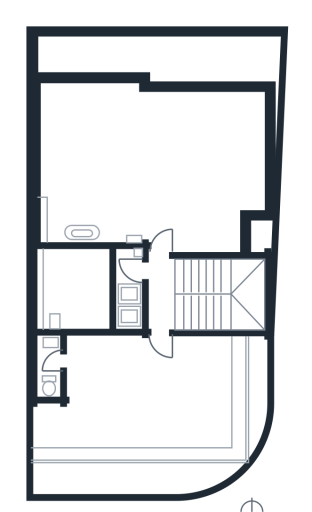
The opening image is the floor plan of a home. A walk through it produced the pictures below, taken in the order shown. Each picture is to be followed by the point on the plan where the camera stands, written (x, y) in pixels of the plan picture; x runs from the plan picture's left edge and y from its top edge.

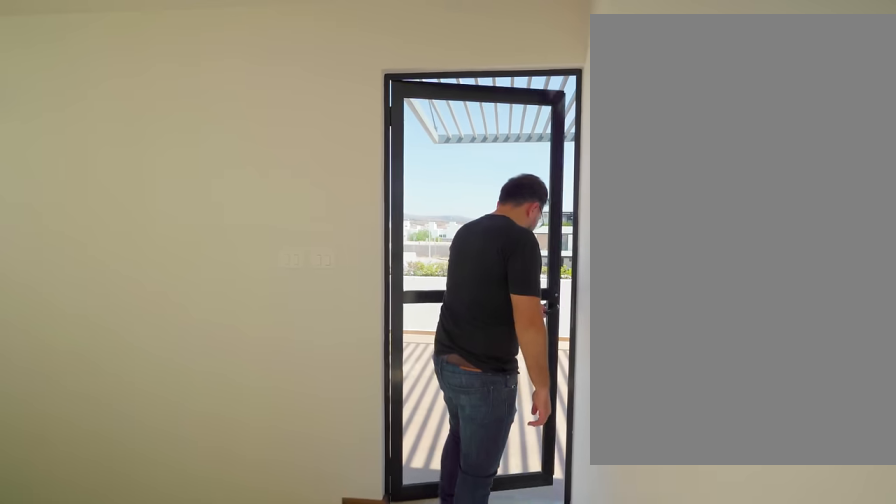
(163, 263)
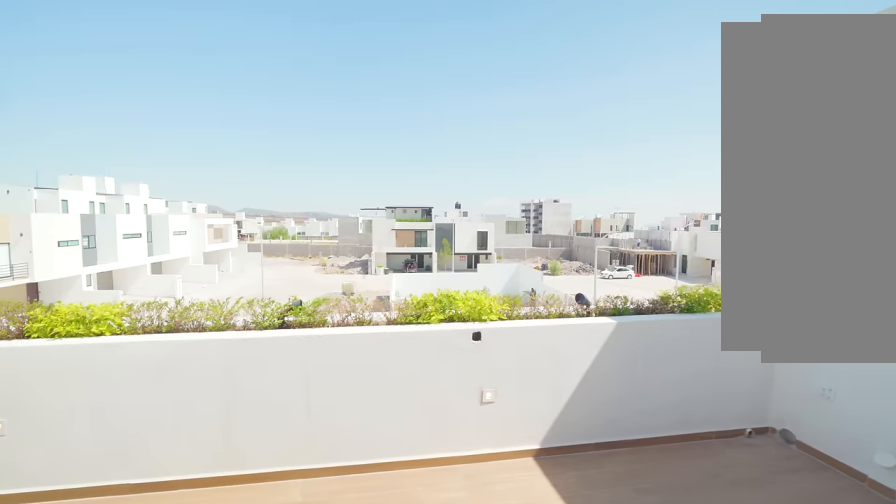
(165, 383)
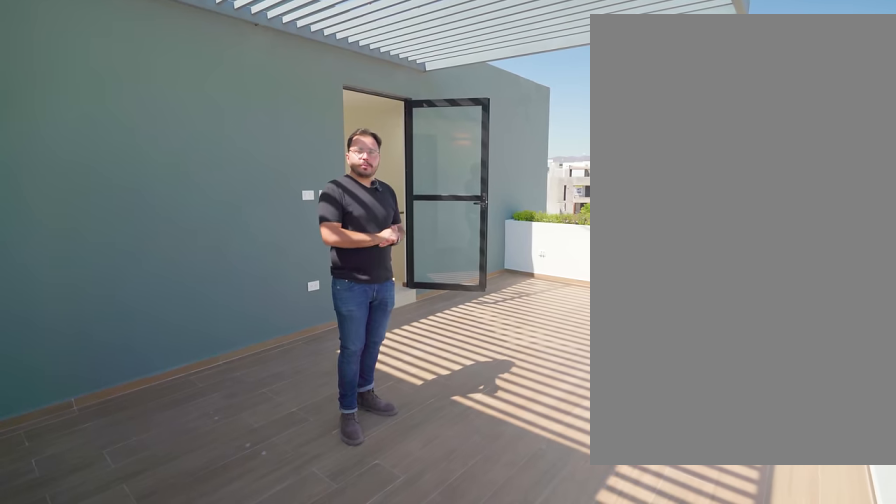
(50, 446)
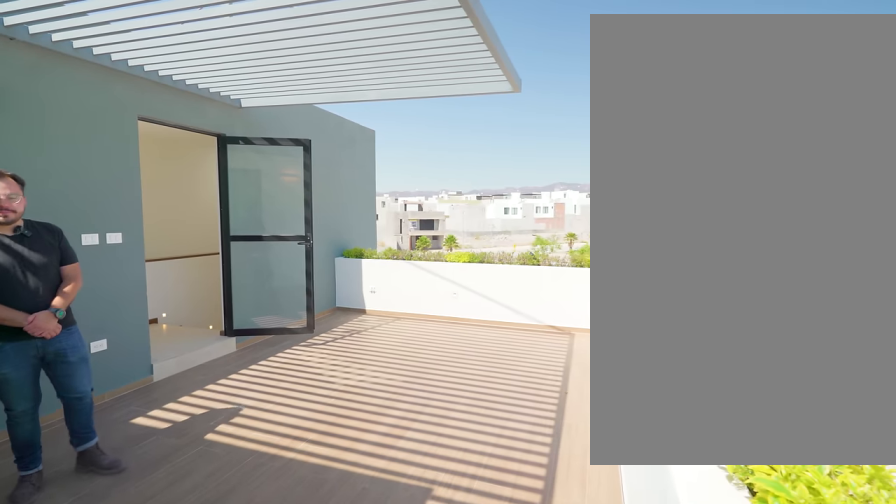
(50, 446)
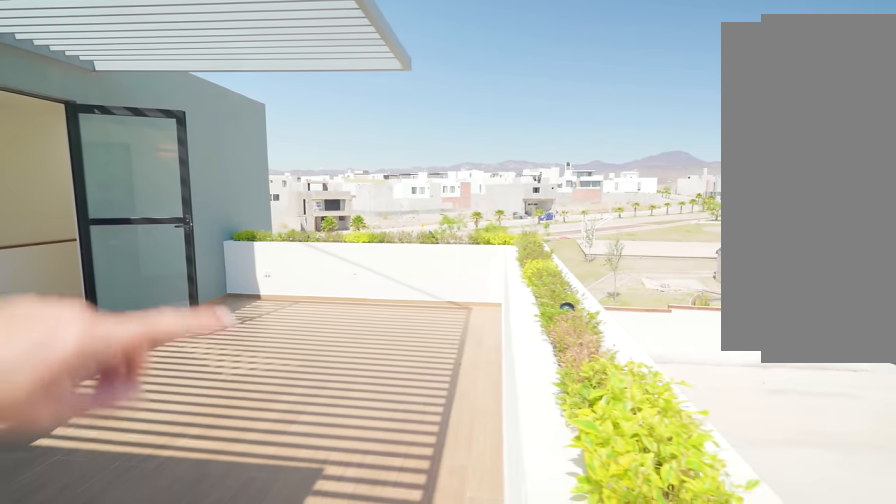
(50, 445)
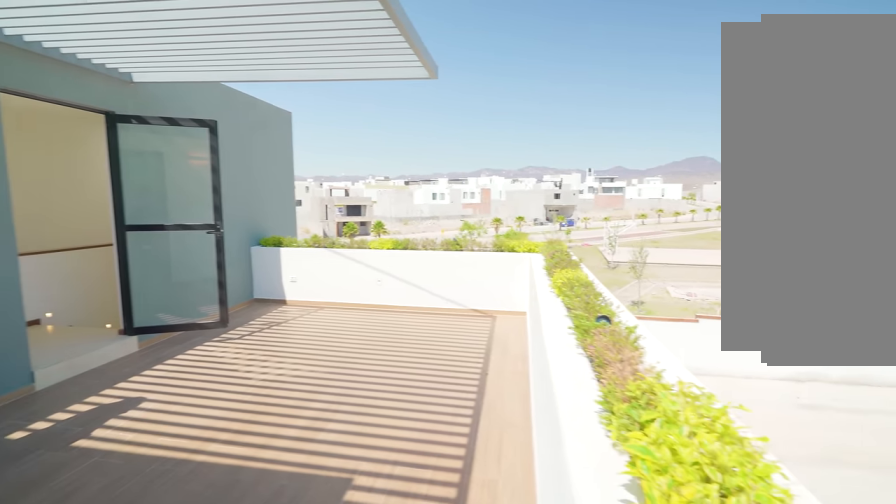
(49, 445)
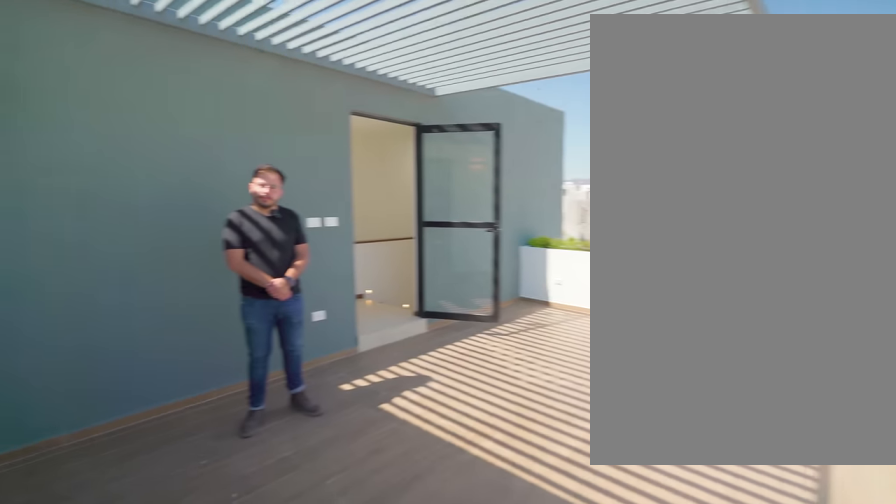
(50, 445)
